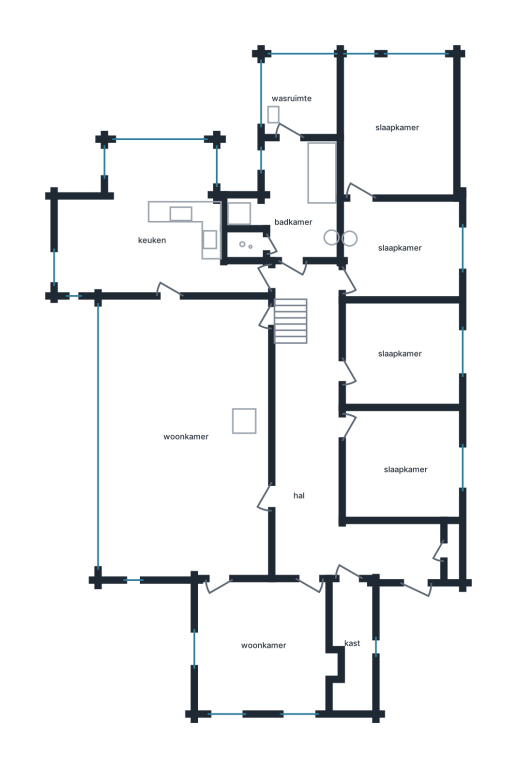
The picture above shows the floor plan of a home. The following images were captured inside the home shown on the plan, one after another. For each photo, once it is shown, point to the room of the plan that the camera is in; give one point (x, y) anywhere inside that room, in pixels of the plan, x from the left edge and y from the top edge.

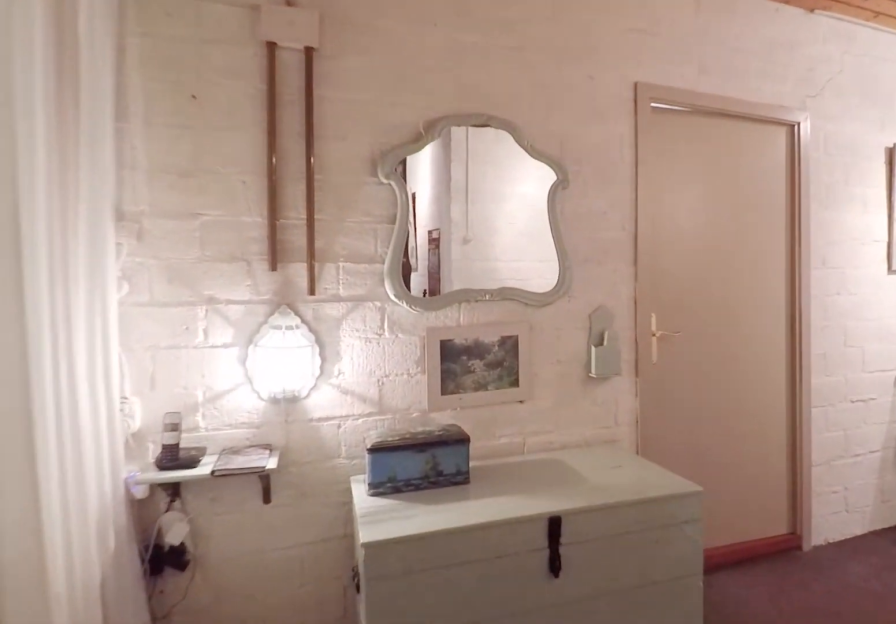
(327, 454)
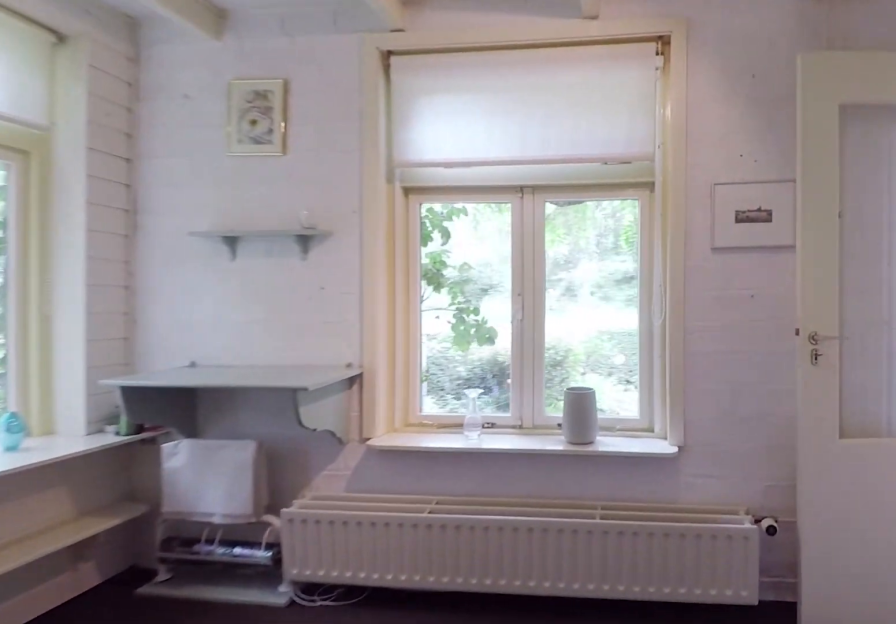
(263, 645)
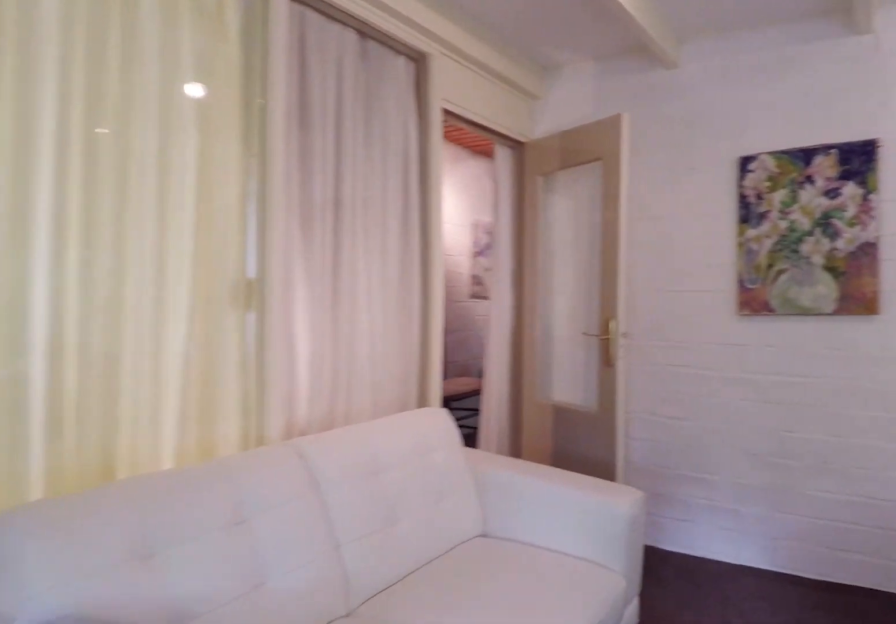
(263, 645)
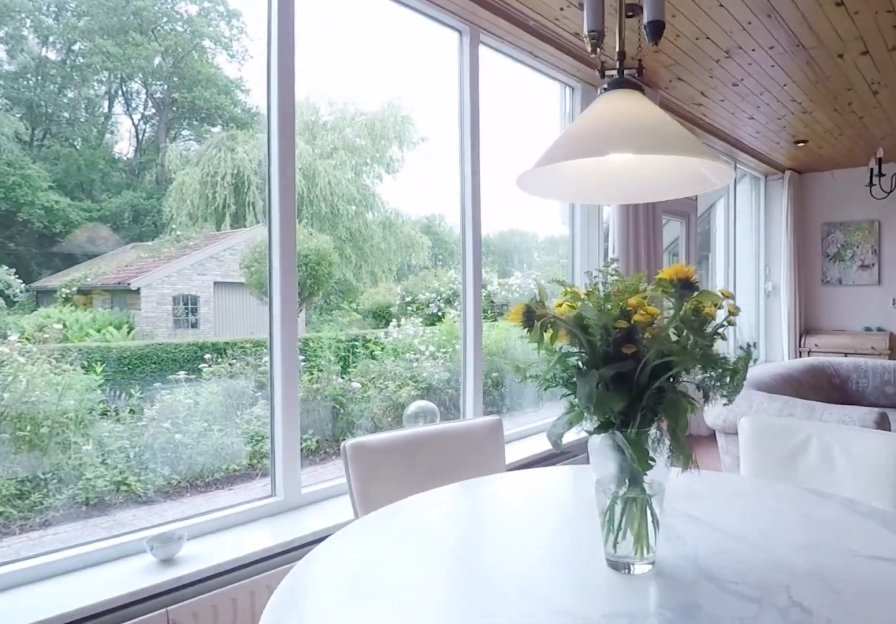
(186, 437)
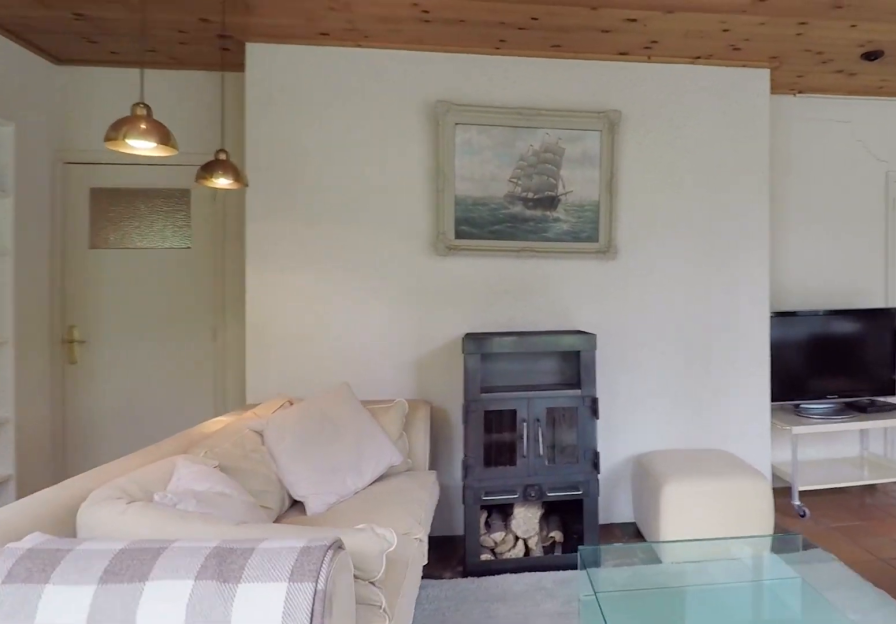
(186, 437)
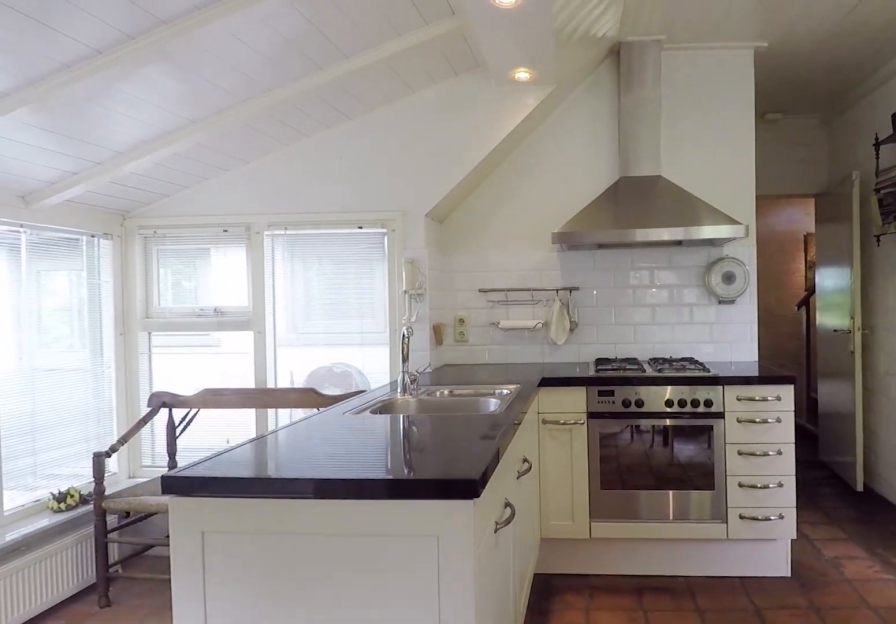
(153, 228)
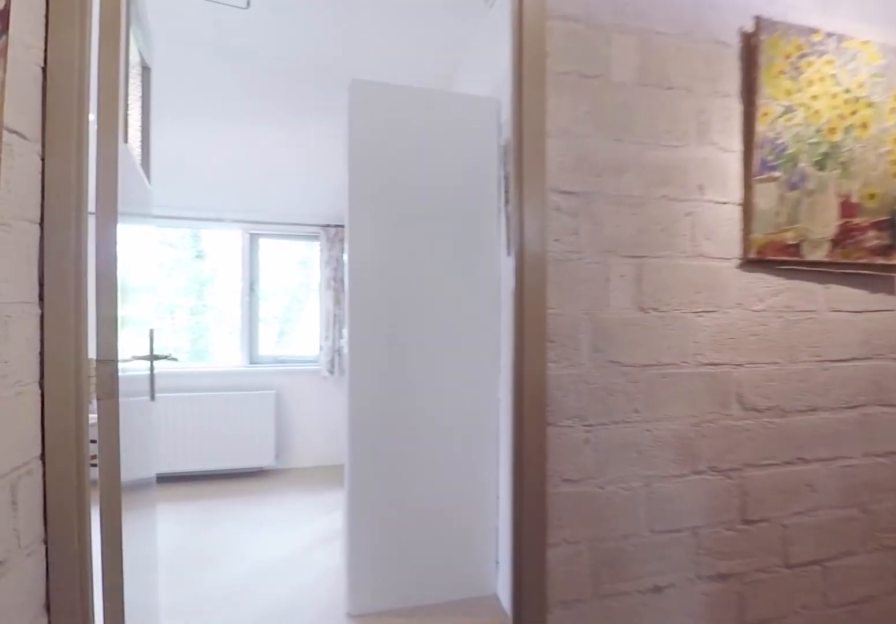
(327, 454)
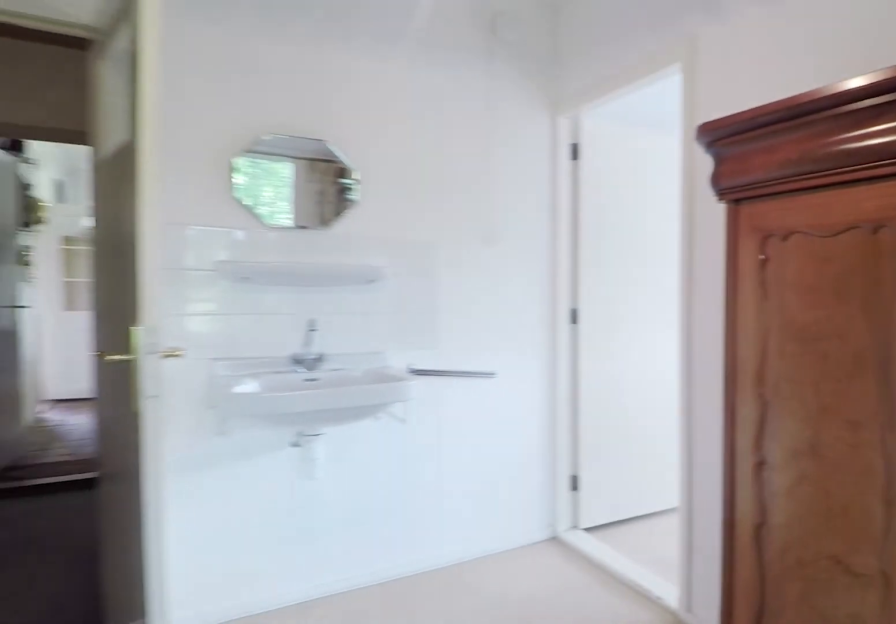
(400, 248)
